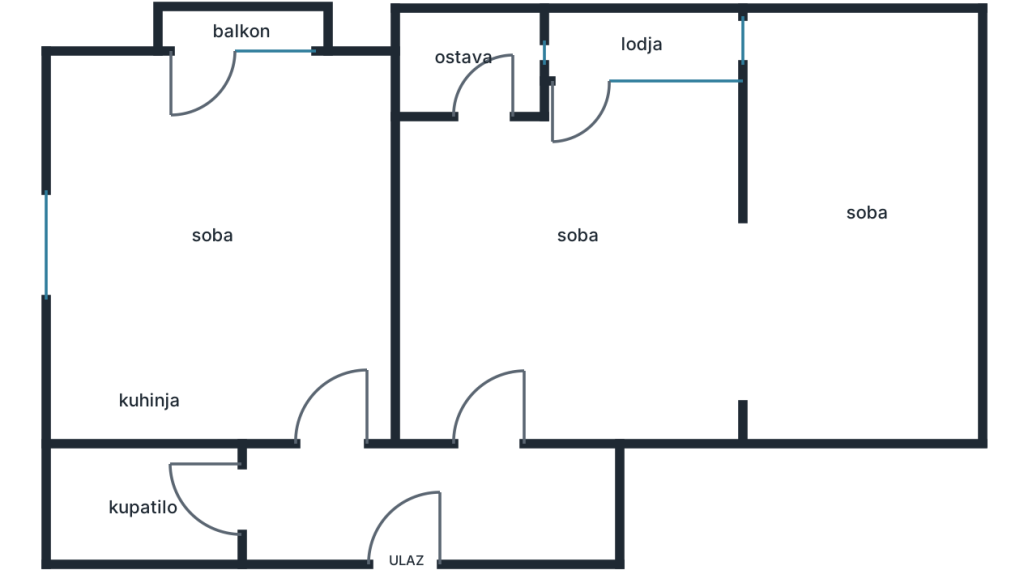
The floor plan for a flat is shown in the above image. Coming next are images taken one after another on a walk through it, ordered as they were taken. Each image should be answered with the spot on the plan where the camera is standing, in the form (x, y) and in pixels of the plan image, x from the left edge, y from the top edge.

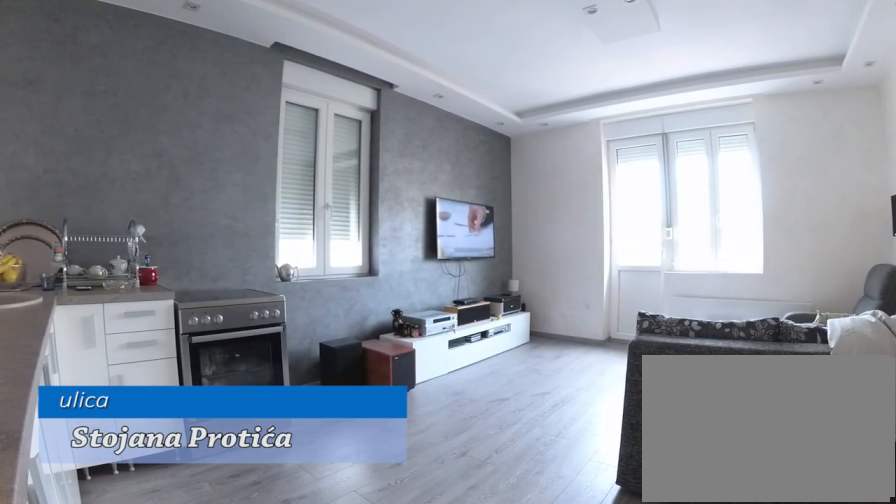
(354, 392)
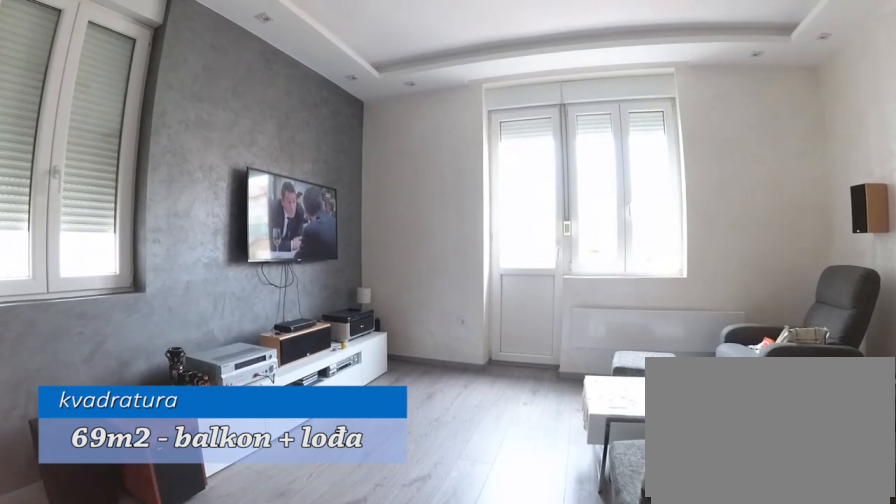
(259, 311)
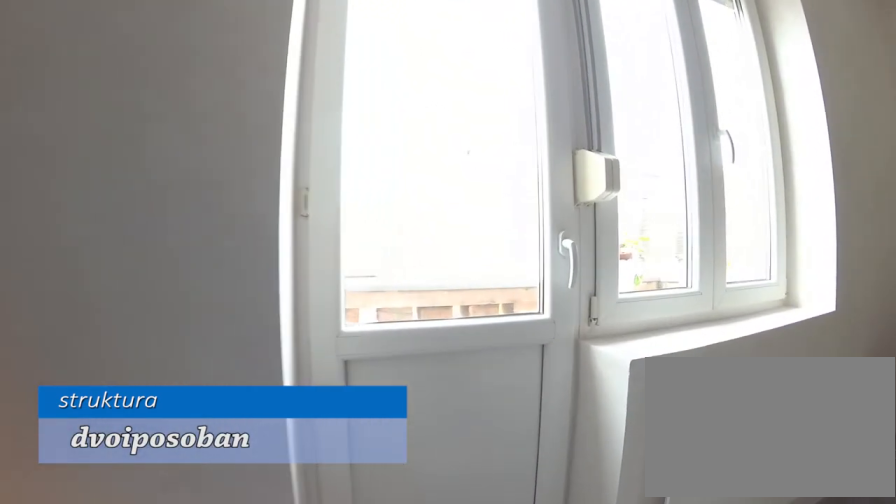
(179, 167)
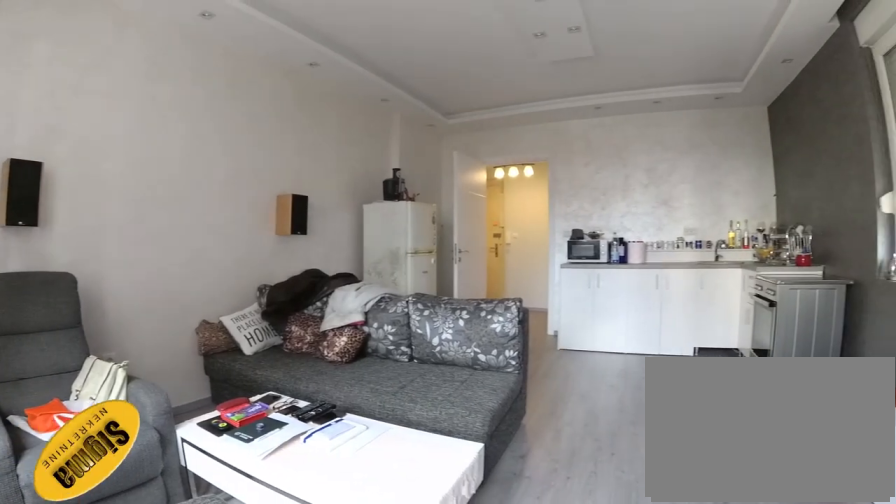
(230, 83)
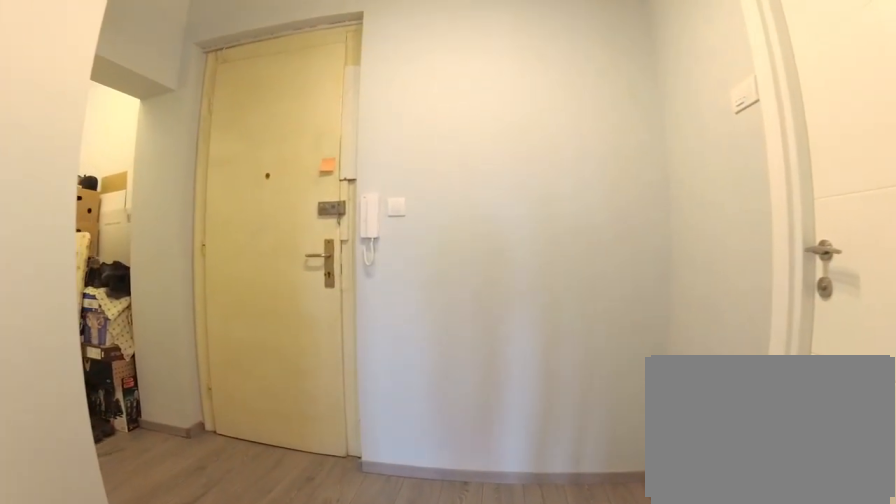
(316, 399)
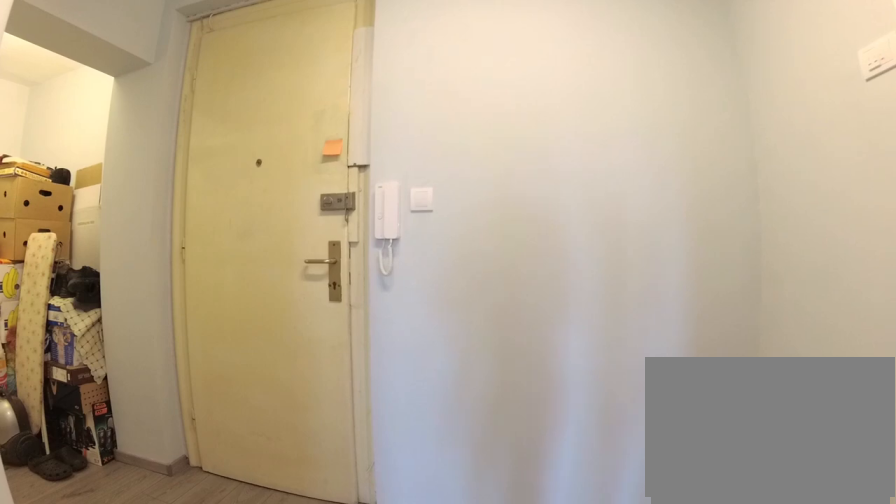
(311, 450)
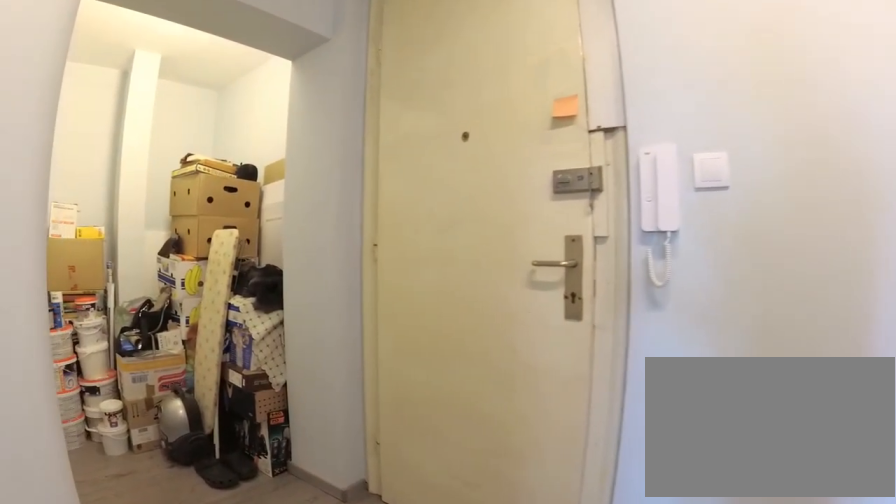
(341, 478)
